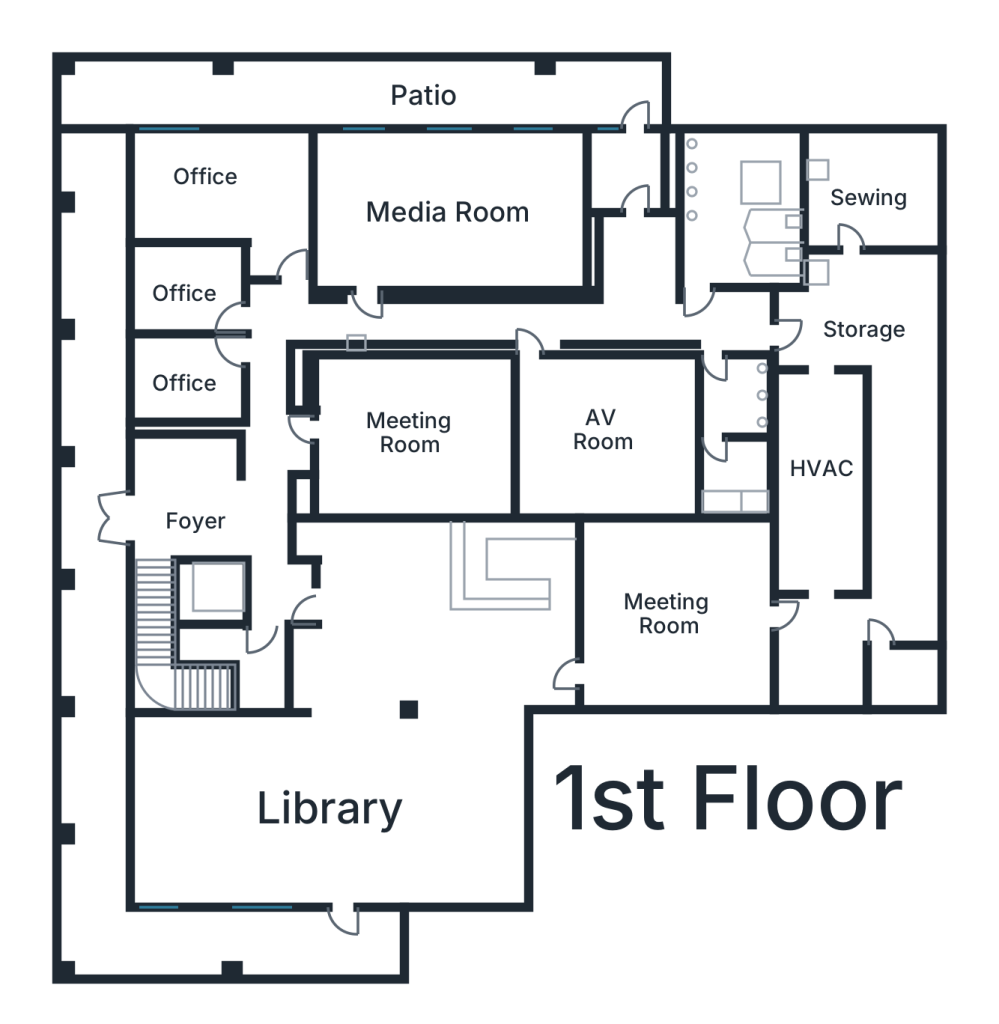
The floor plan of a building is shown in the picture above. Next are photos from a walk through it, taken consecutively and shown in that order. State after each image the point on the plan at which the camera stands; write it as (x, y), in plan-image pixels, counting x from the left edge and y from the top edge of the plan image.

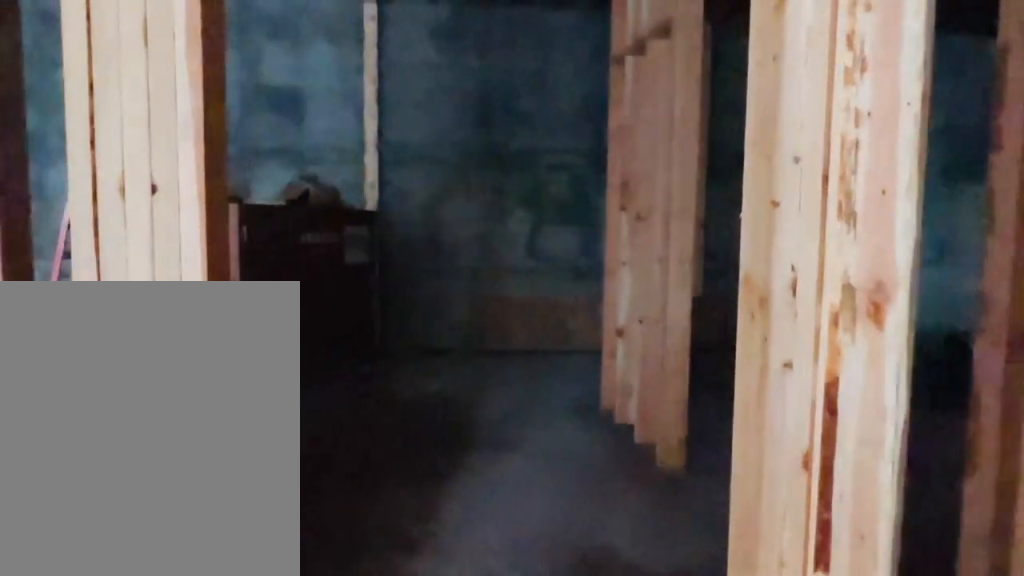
(718, 293)
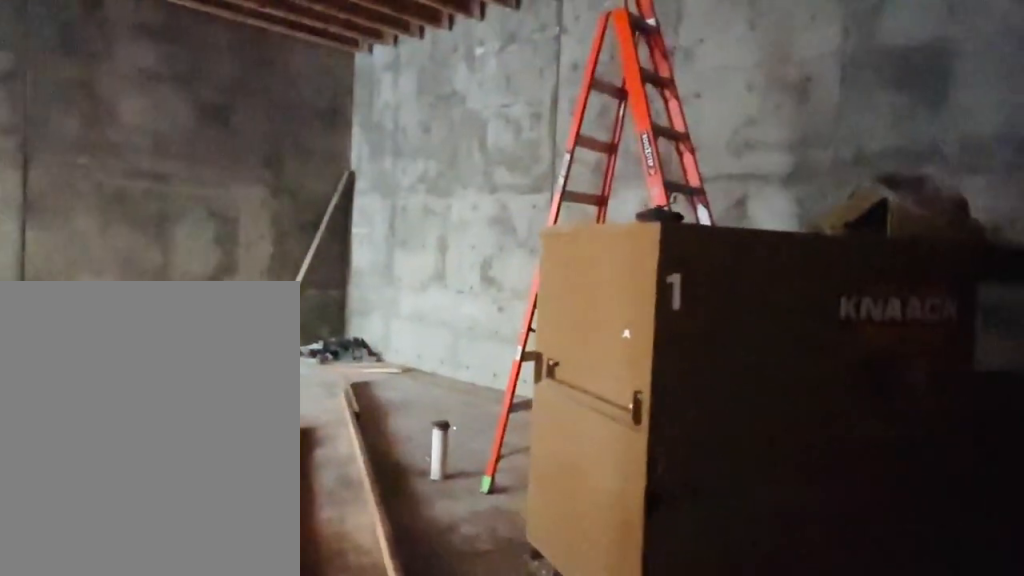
(849, 296)
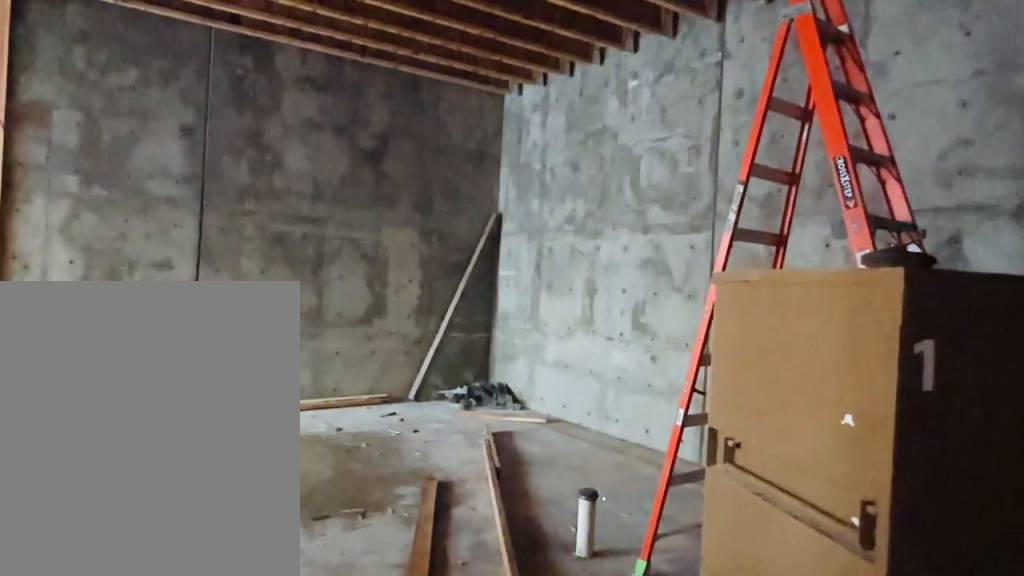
(858, 293)
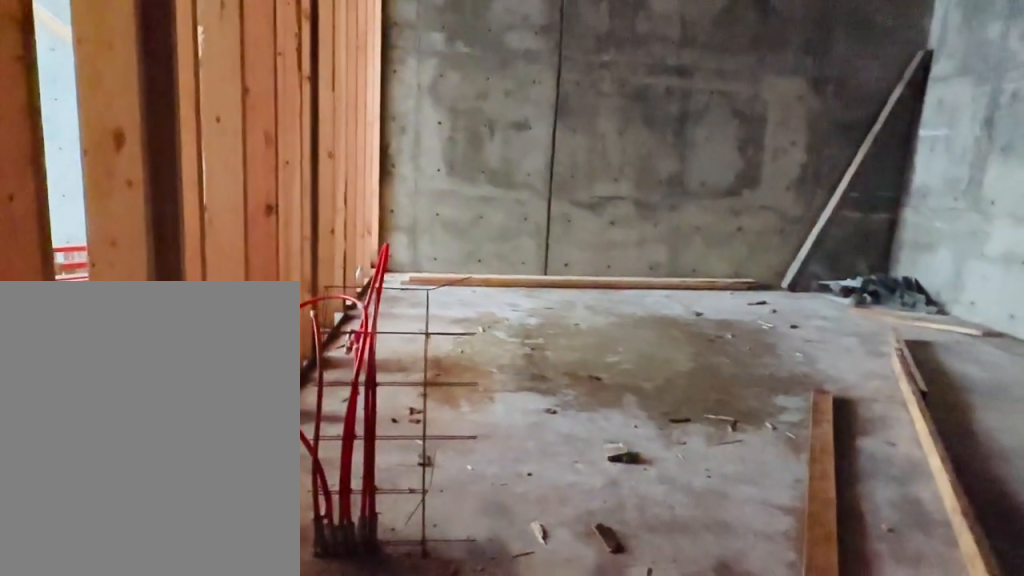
(857, 297)
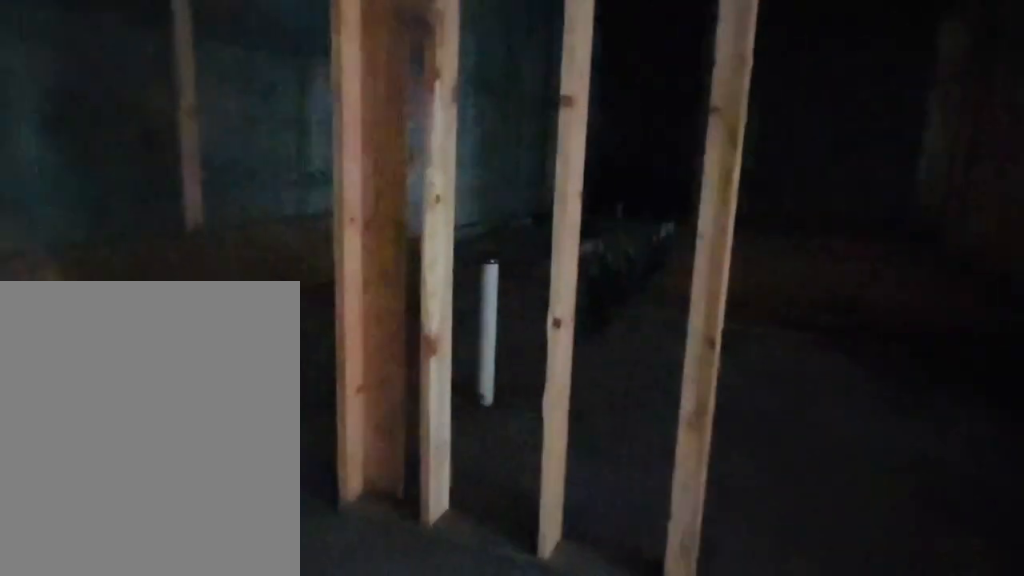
(857, 299)
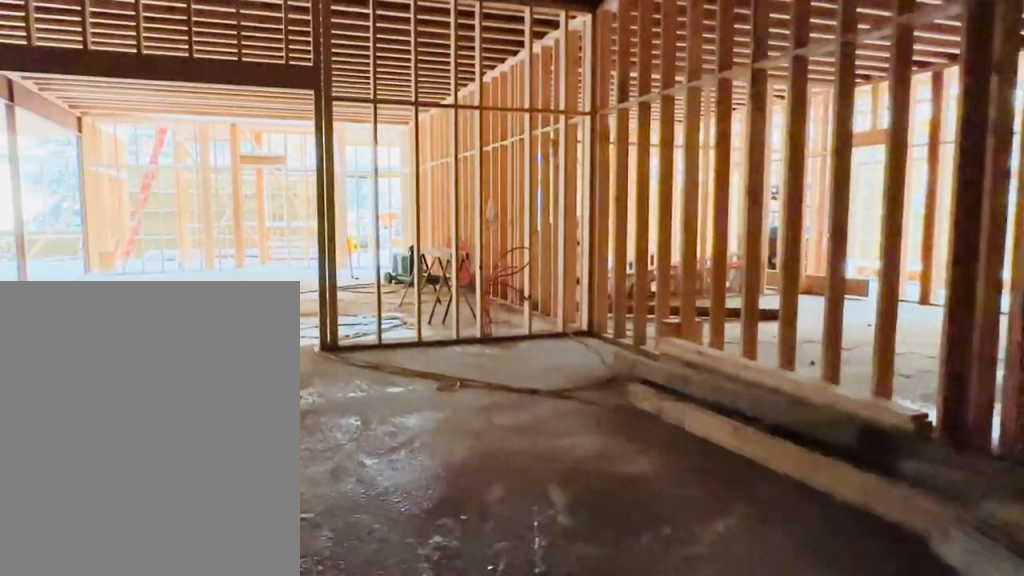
(738, 623)
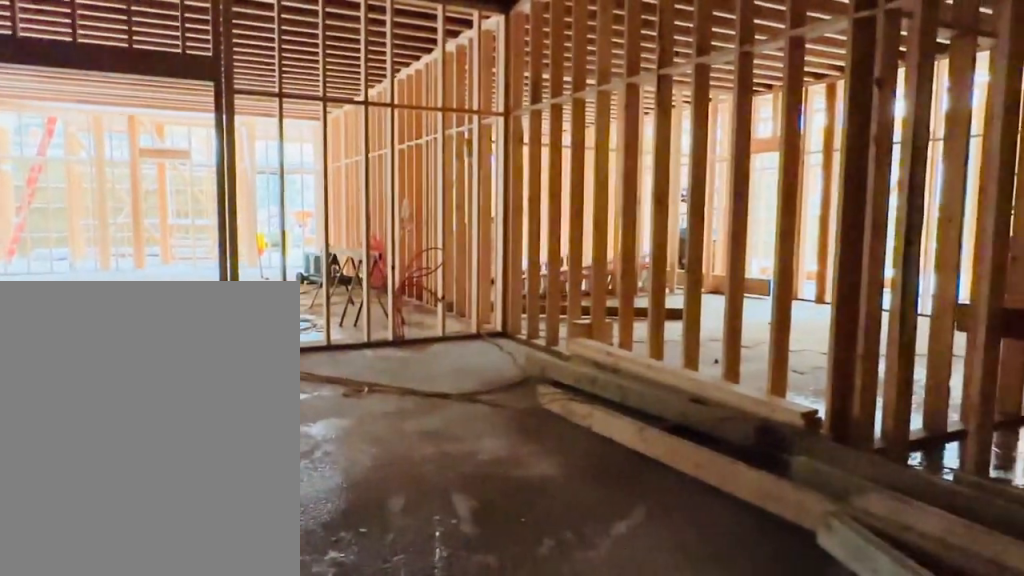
(734, 623)
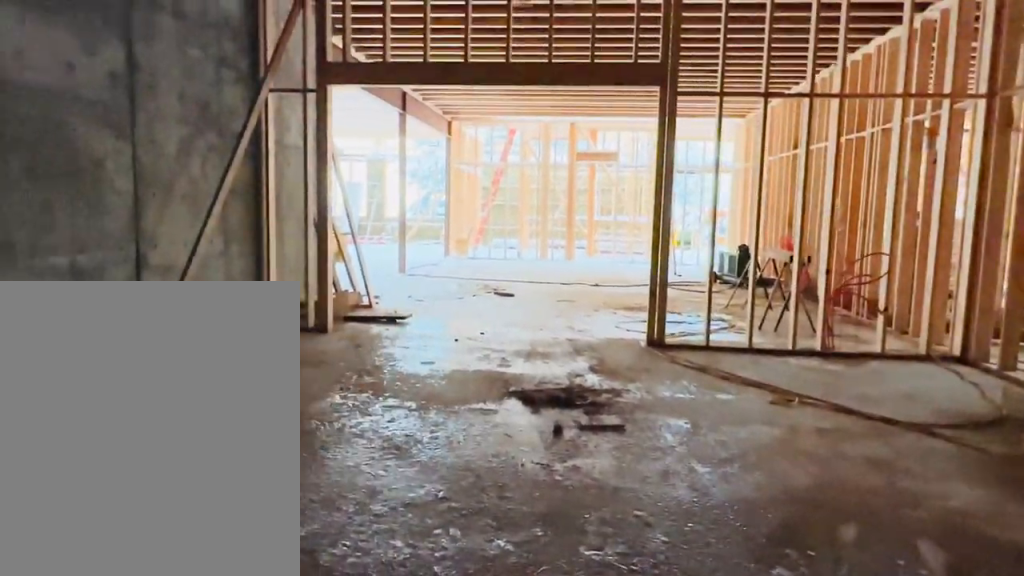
(732, 625)
